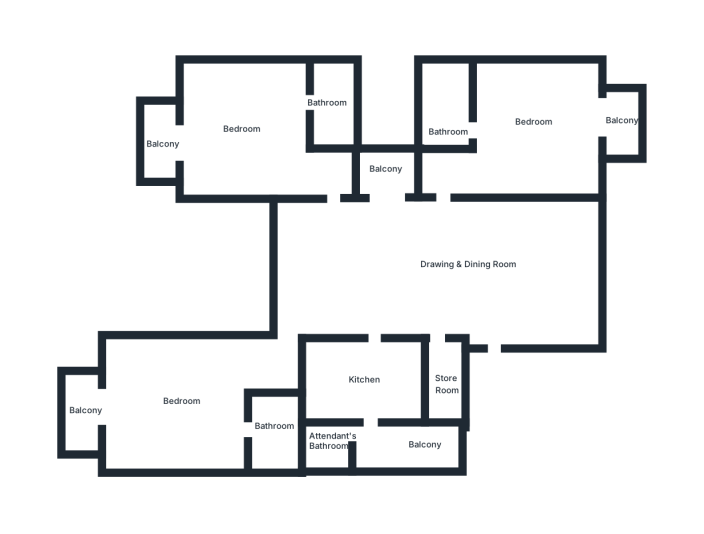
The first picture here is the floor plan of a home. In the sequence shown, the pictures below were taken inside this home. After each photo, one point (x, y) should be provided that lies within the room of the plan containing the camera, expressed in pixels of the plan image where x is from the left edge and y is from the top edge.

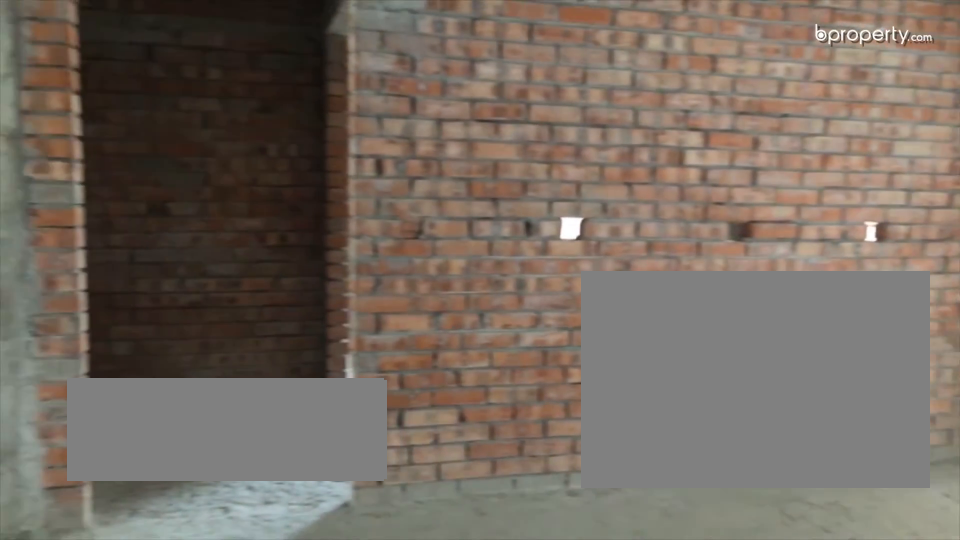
(487, 276)
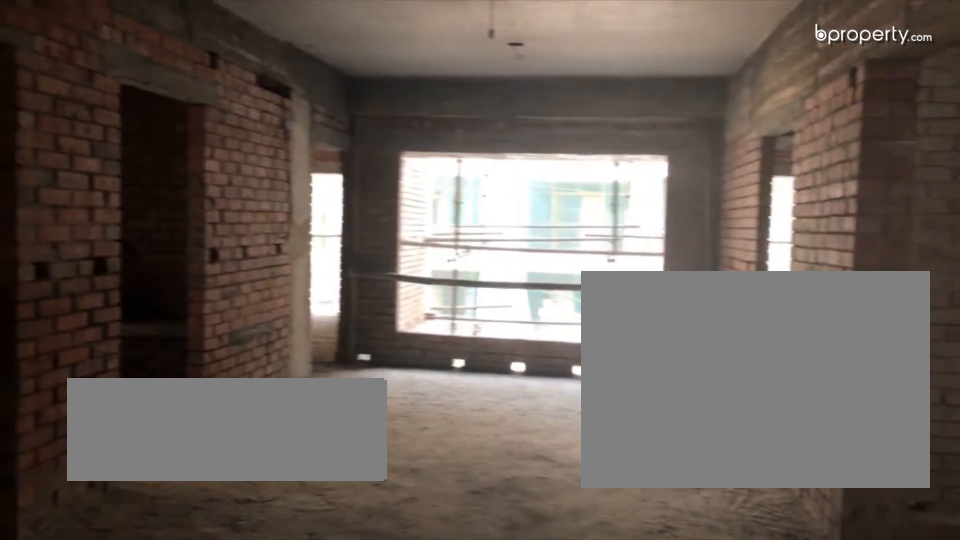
(487, 276)
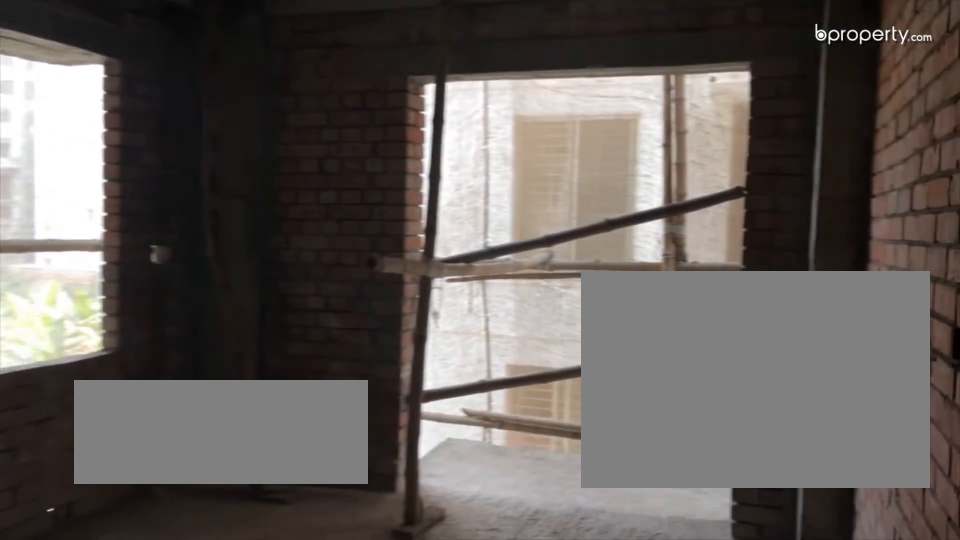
(535, 138)
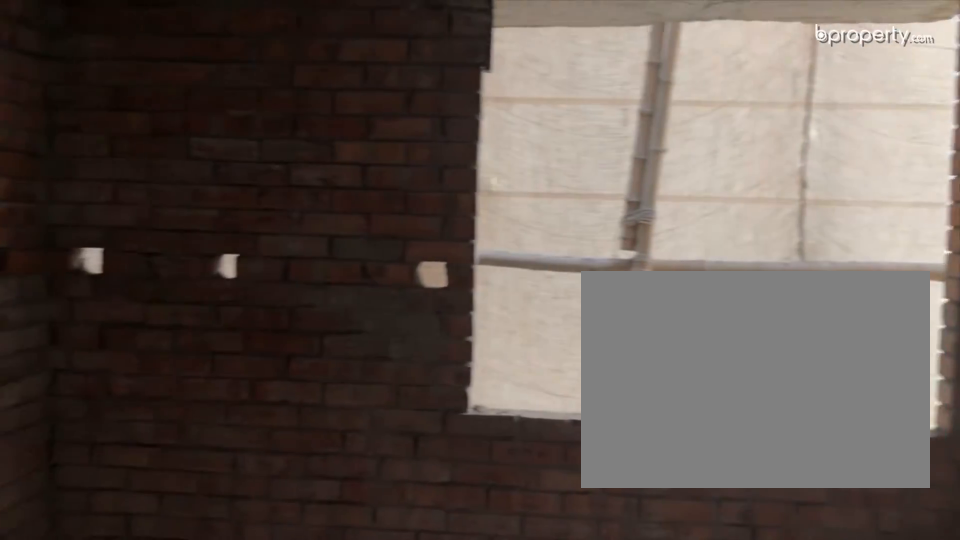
(535, 138)
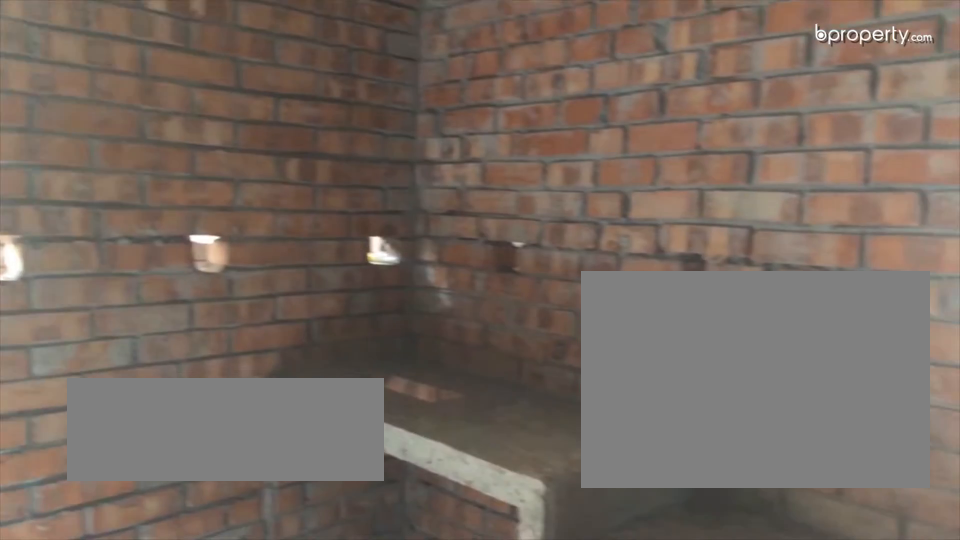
(372, 383)
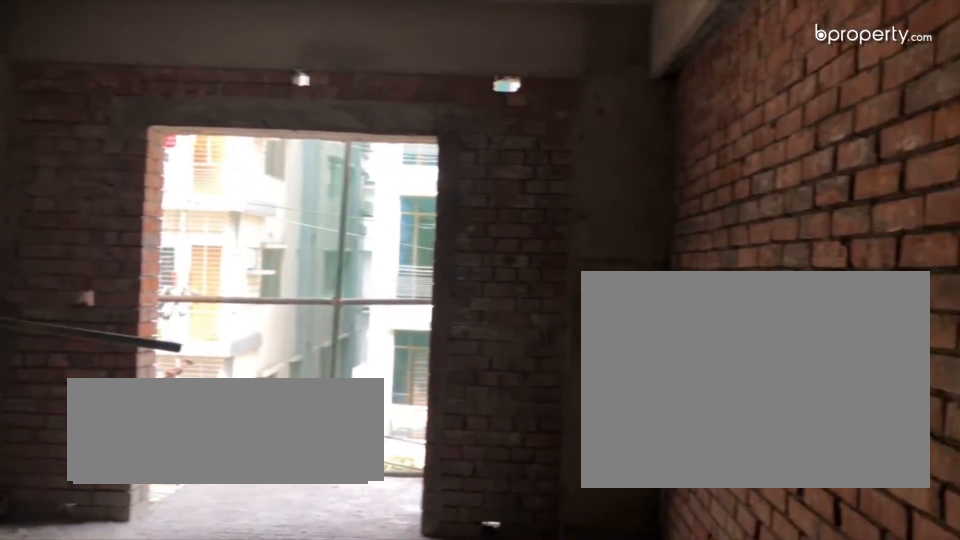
(187, 417)
